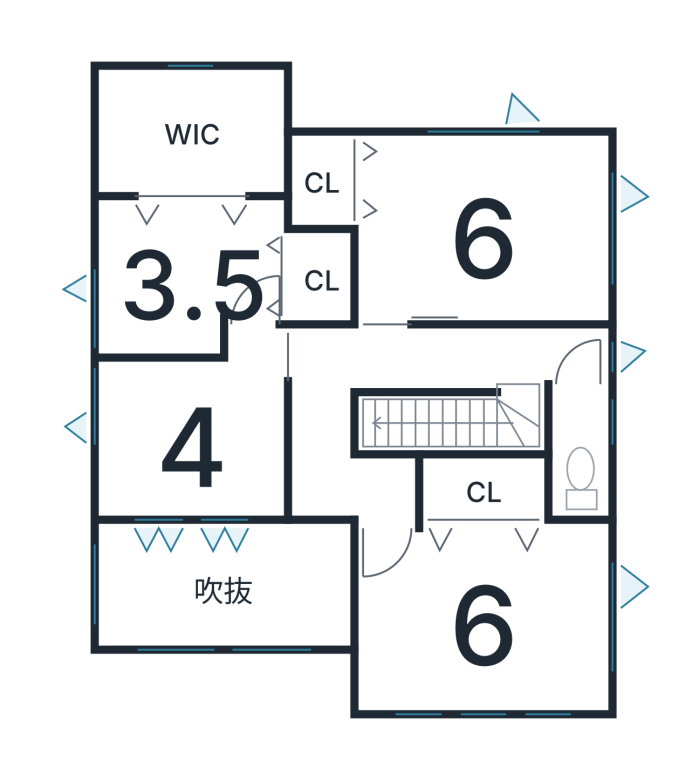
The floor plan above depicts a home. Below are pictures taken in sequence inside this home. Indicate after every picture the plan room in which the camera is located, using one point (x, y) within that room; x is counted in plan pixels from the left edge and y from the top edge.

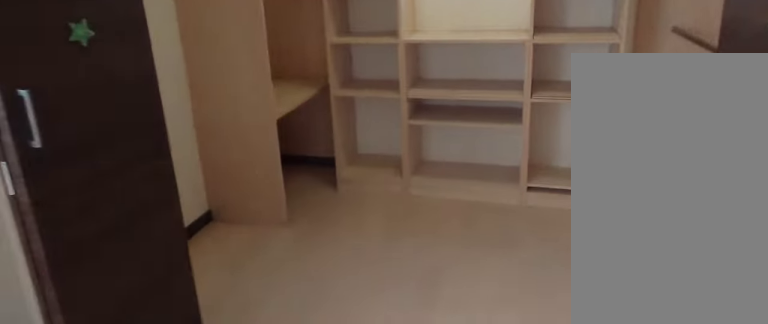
(178, 122)
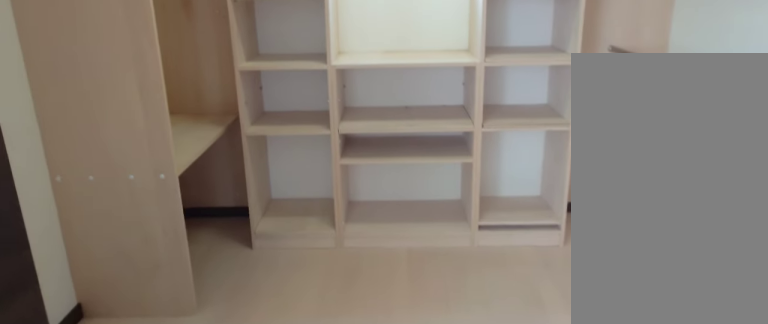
(178, 122)
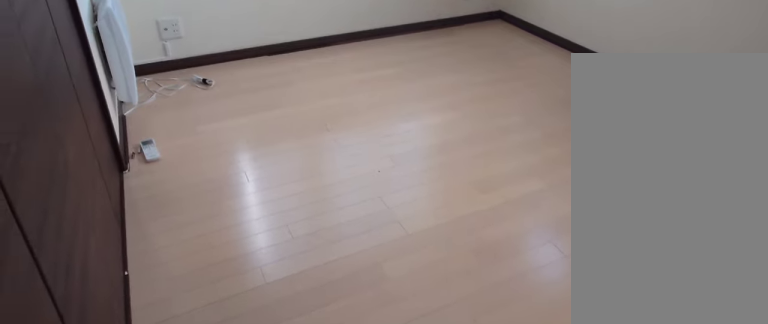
(474, 603)
